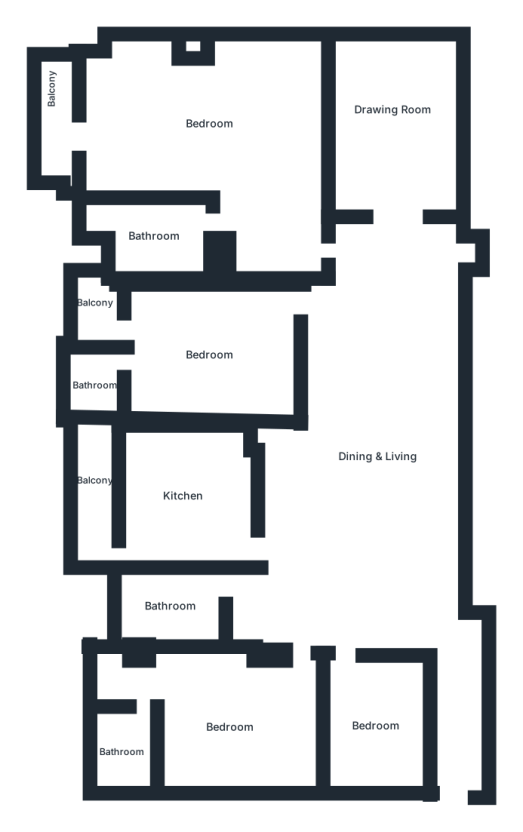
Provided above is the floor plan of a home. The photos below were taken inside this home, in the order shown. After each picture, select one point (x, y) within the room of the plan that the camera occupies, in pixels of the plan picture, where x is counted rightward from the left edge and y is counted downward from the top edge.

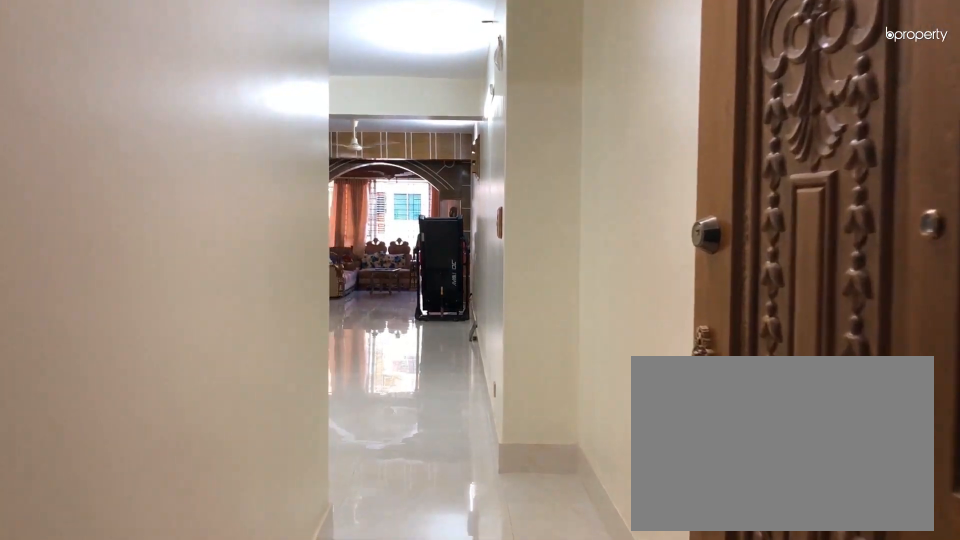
(461, 714)
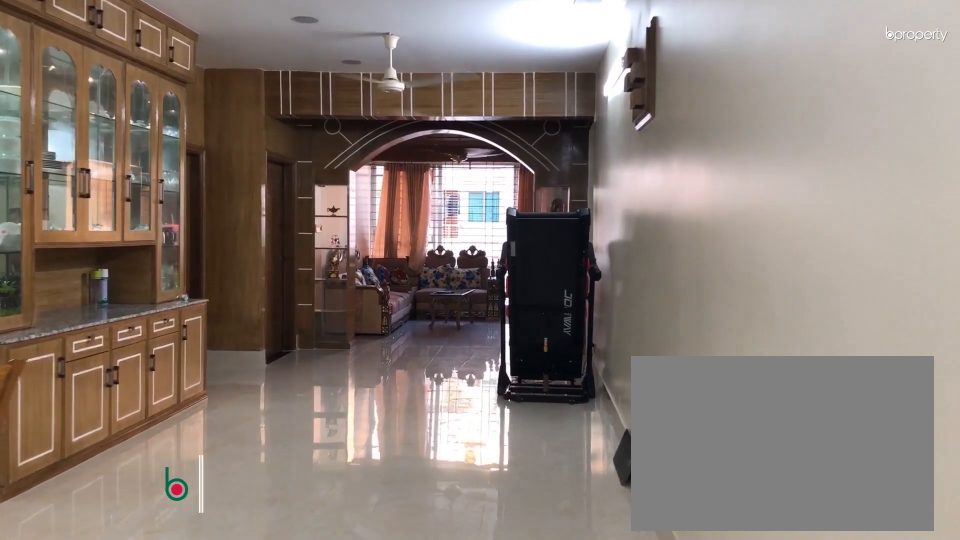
(389, 513)
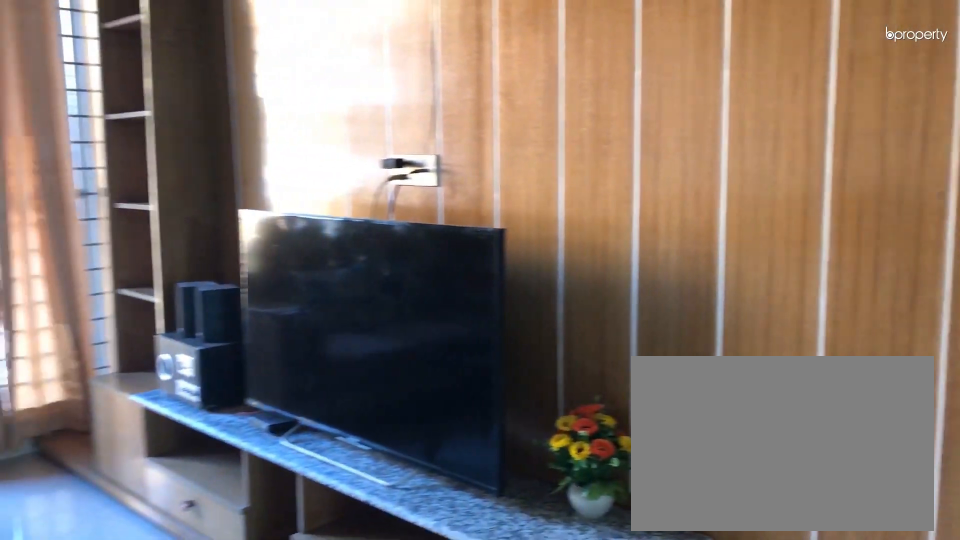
(397, 123)
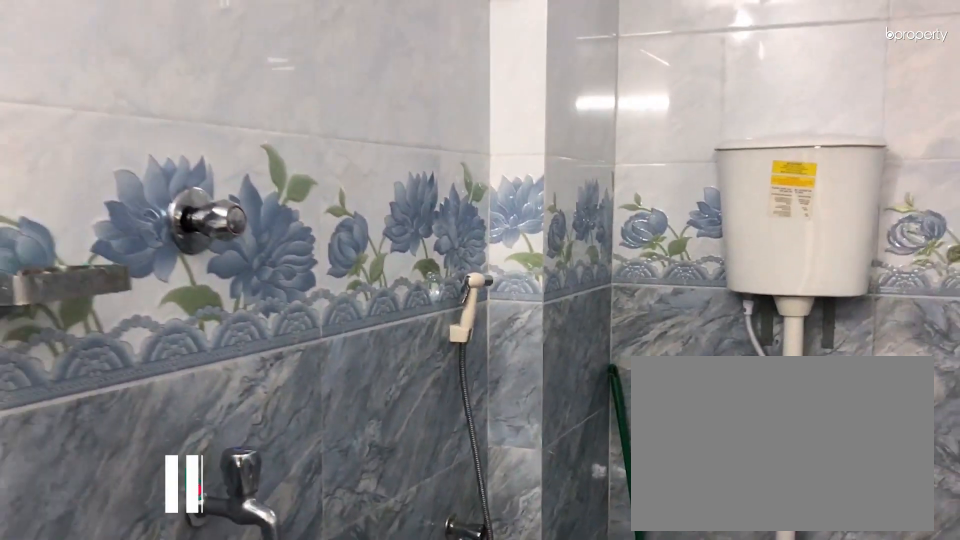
(165, 605)
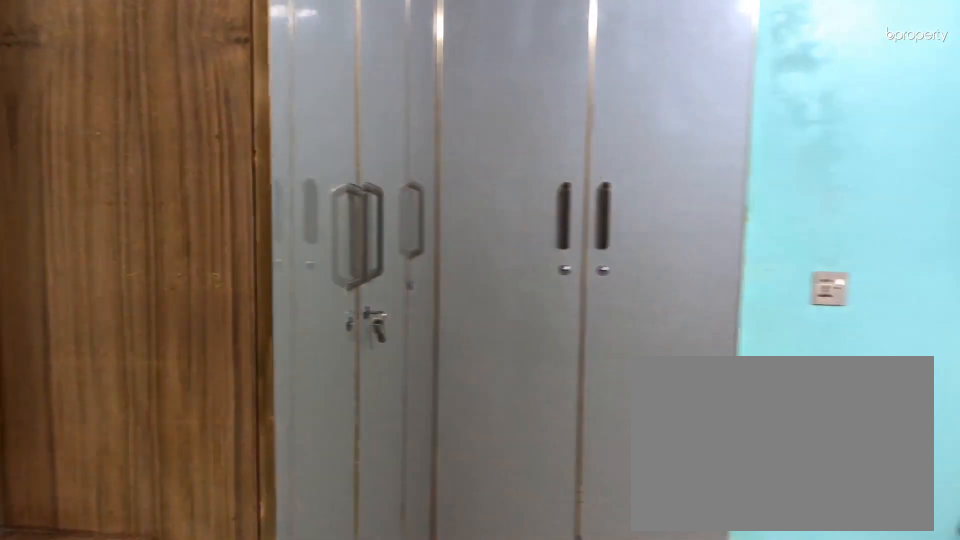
(211, 351)
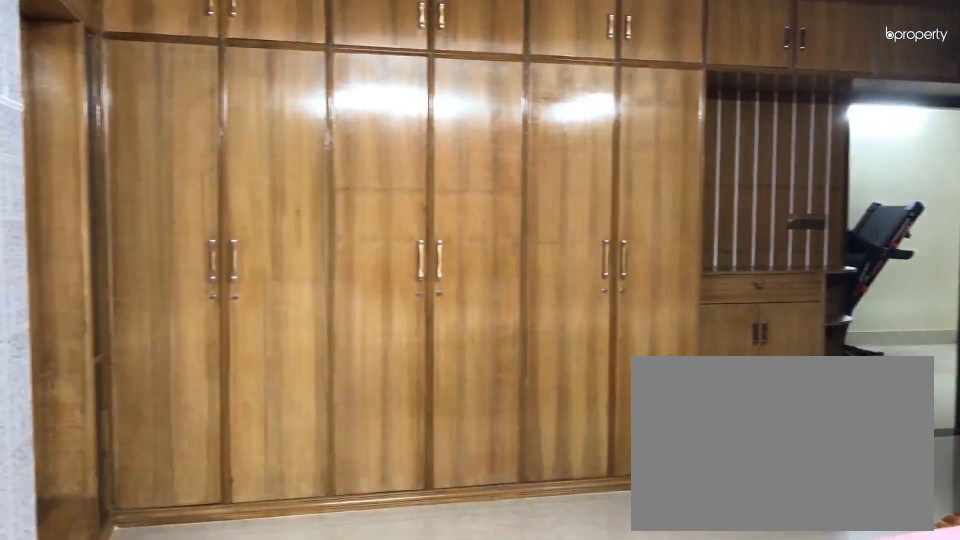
(196, 126)
